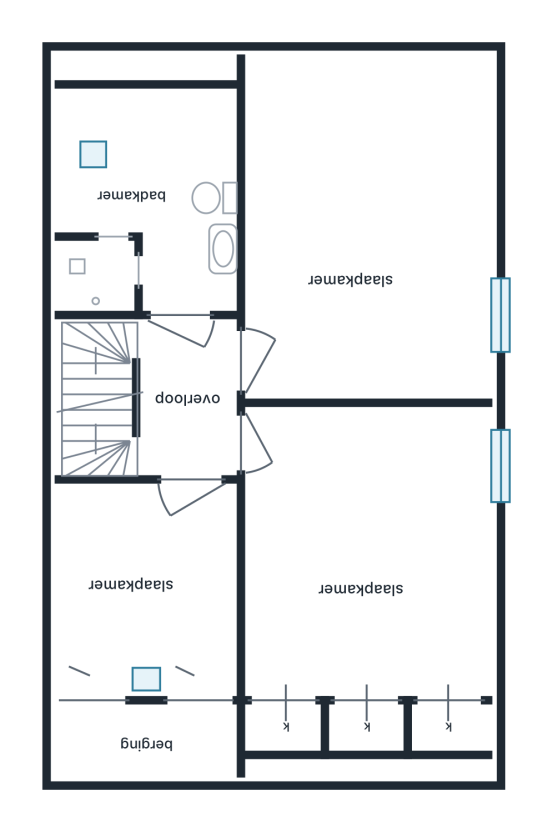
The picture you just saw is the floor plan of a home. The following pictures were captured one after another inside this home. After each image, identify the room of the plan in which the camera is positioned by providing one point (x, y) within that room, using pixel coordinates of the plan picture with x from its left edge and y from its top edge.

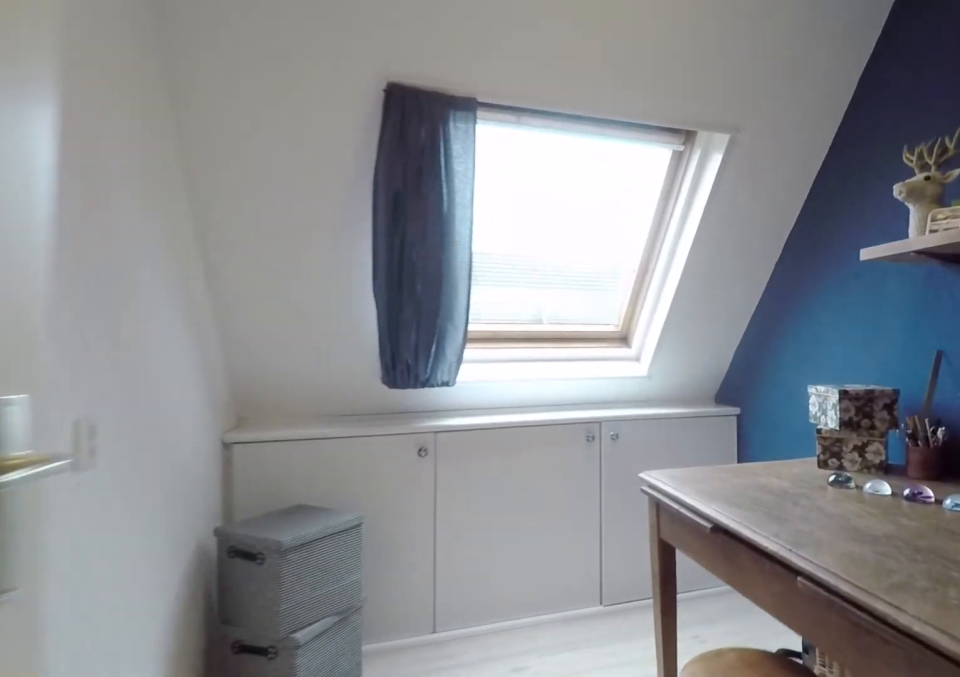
(147, 580)
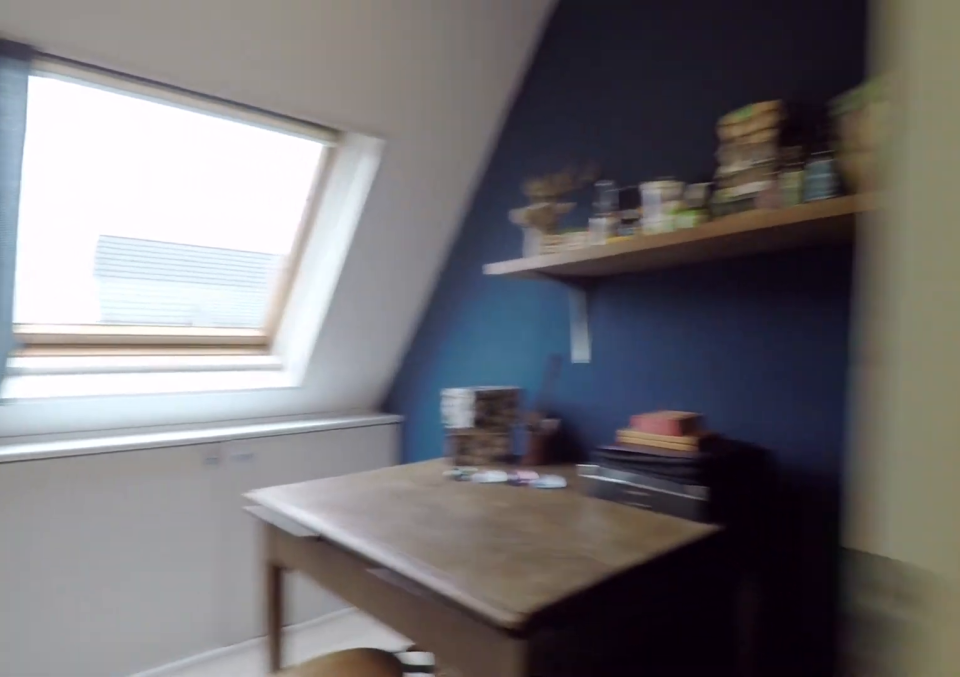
(147, 580)
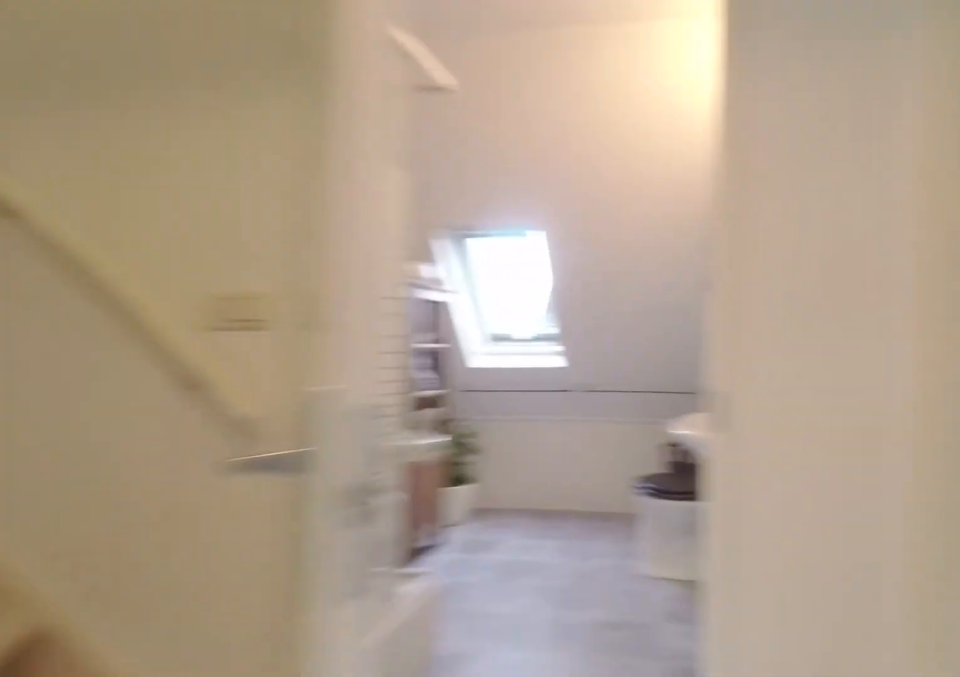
(187, 396)
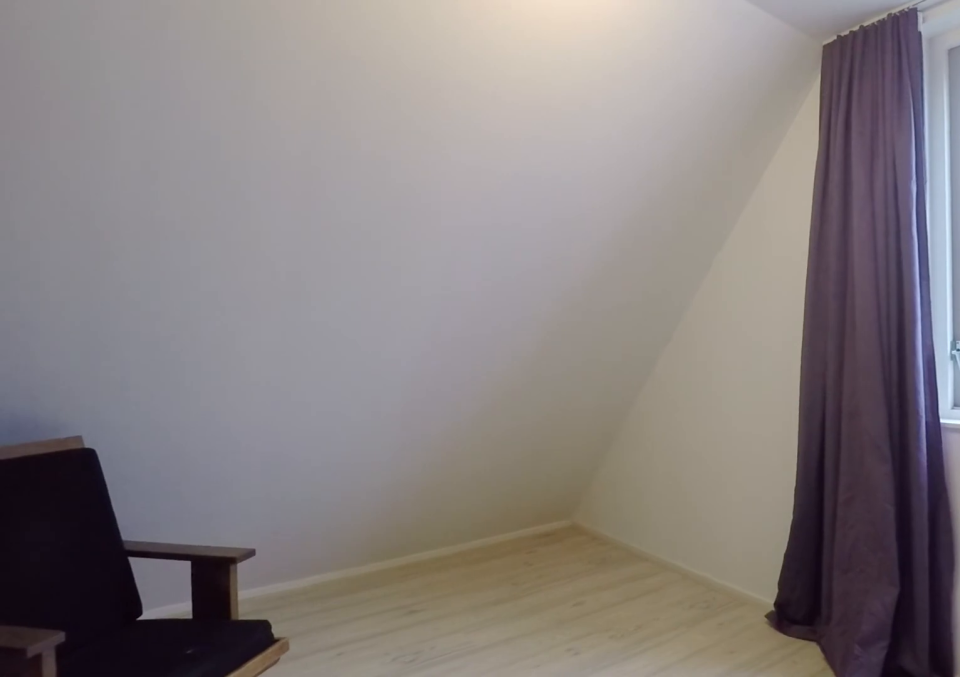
(366, 275)
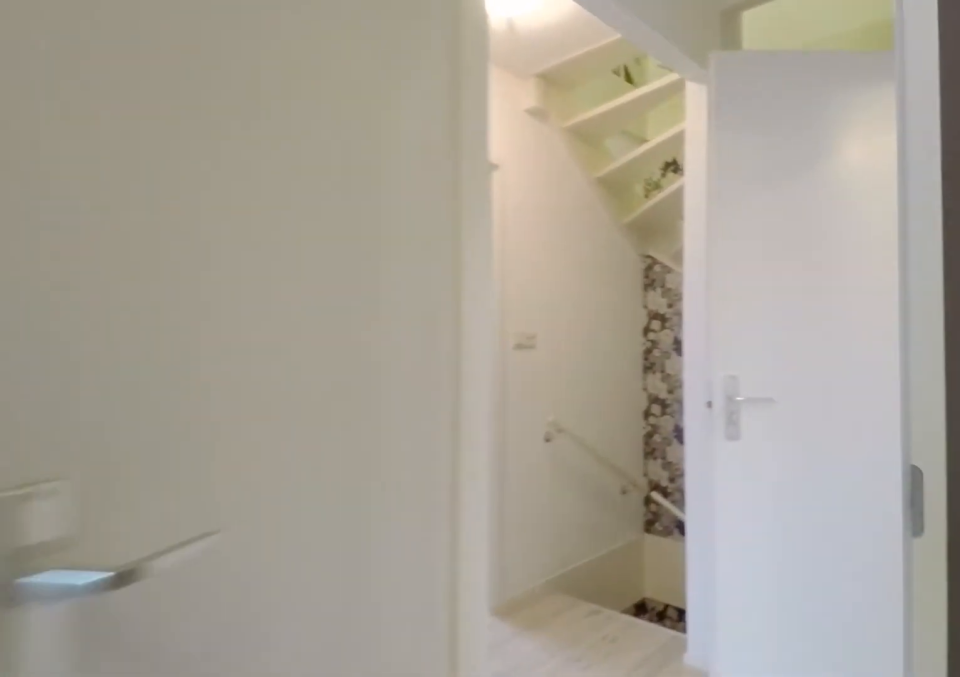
(366, 275)
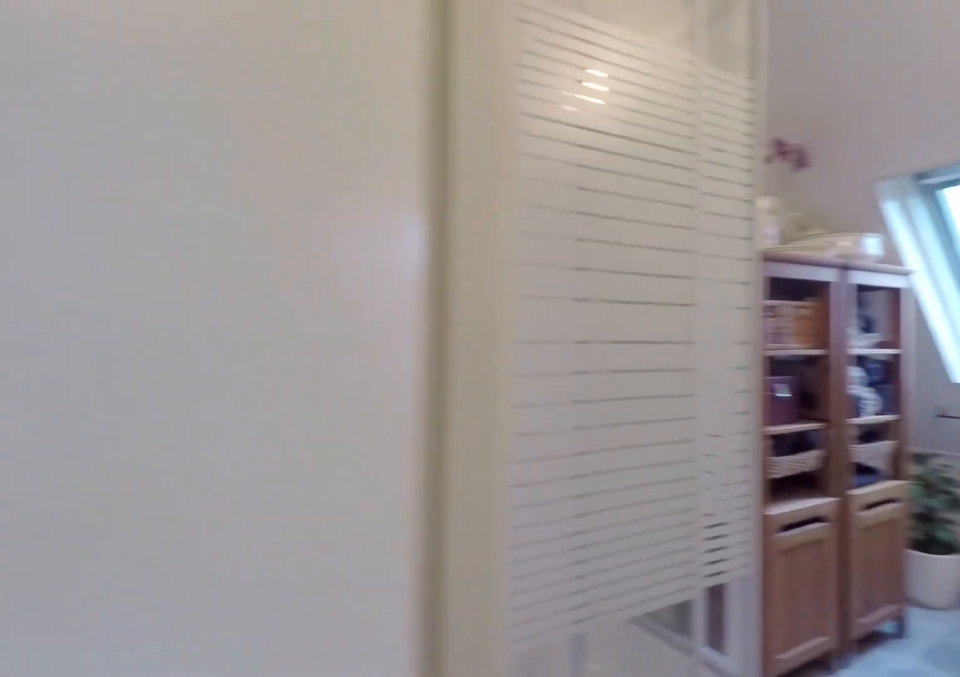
(187, 396)
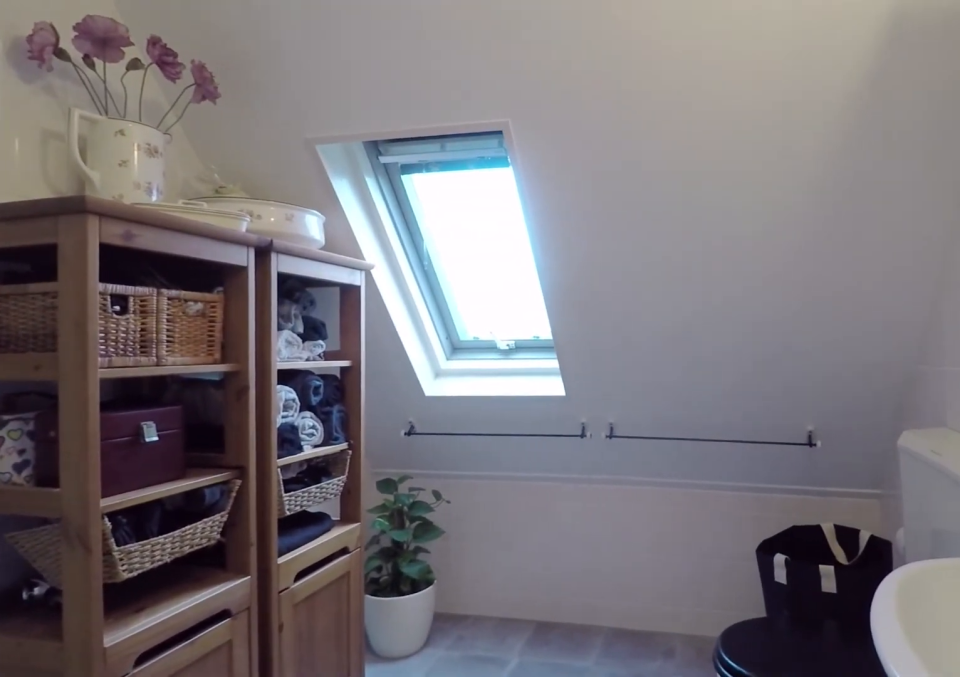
(148, 233)
